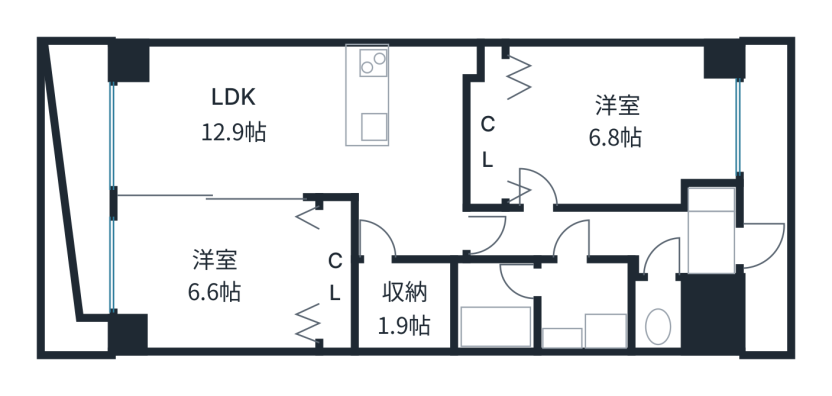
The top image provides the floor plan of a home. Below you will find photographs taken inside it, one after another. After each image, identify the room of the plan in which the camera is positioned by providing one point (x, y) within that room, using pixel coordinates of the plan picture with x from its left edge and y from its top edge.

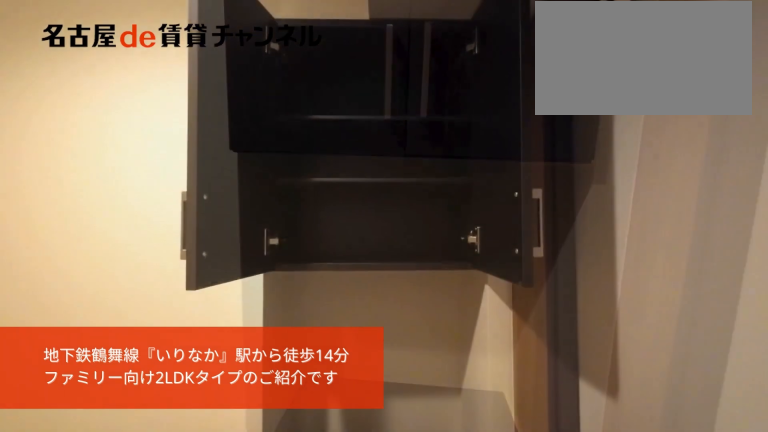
(711, 232)
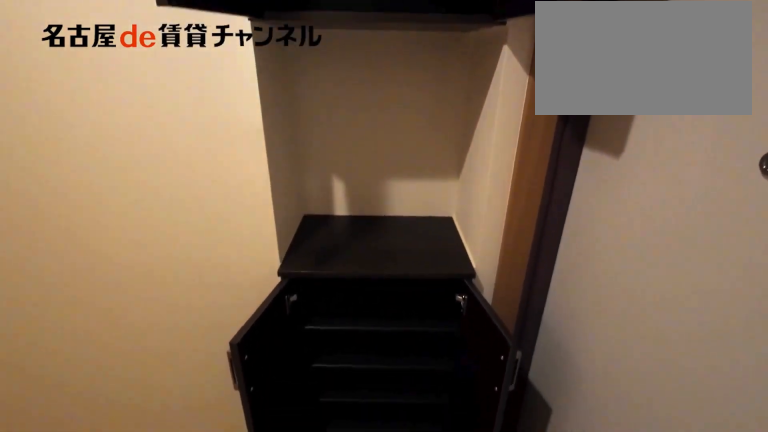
(711, 232)
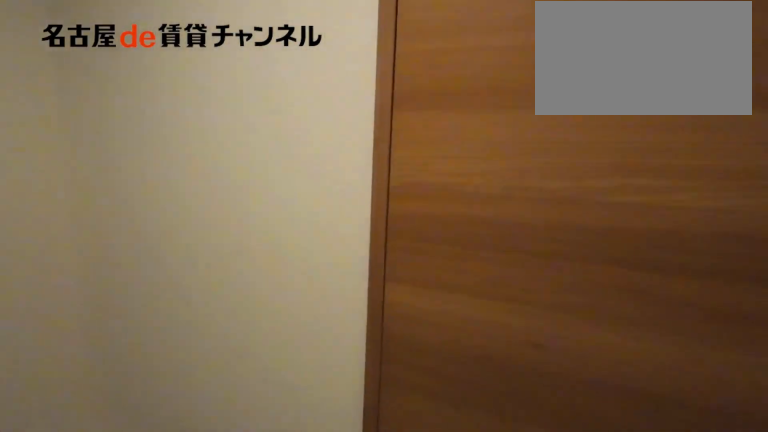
(584, 236)
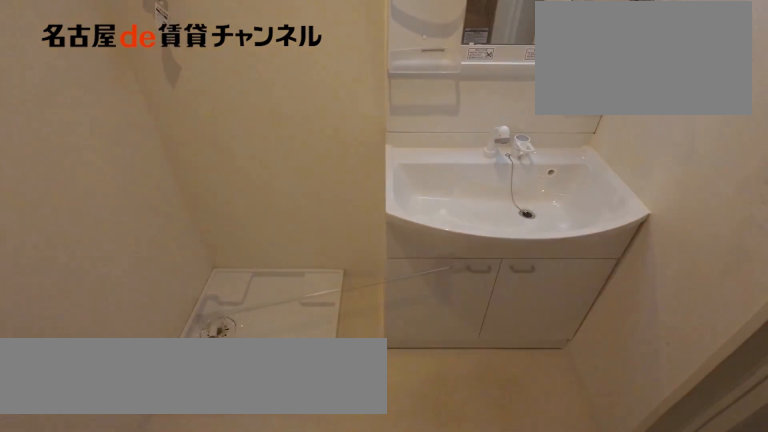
(585, 305)
